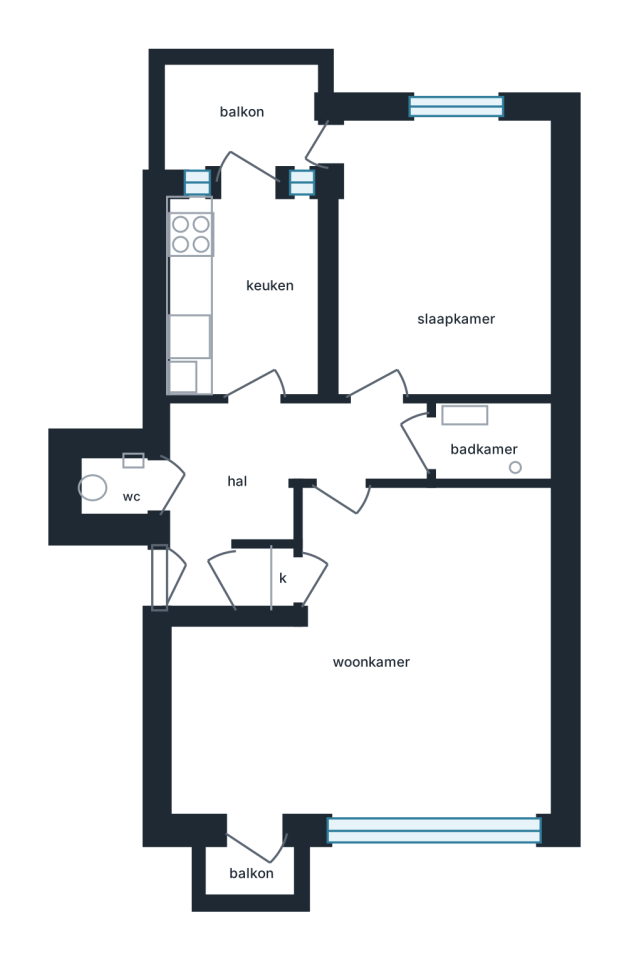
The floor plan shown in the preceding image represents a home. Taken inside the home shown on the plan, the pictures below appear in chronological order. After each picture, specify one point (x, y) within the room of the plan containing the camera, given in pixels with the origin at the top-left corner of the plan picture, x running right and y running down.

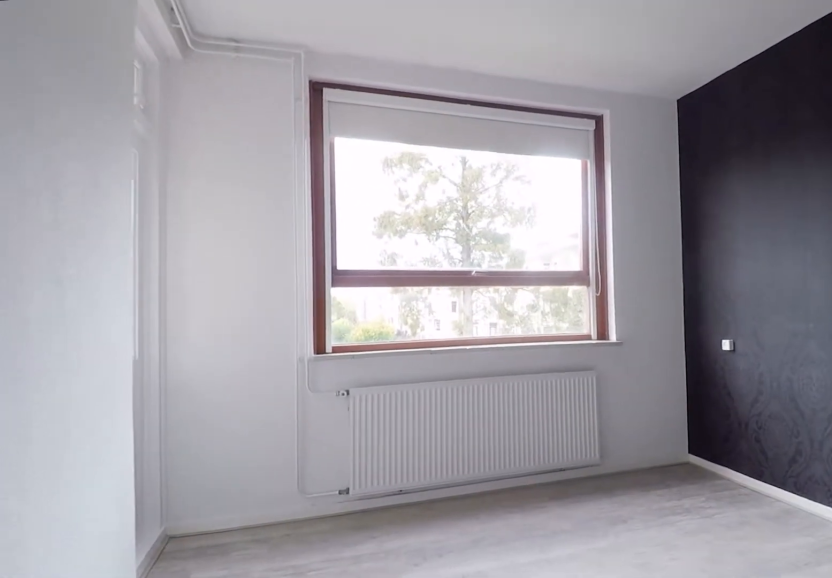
(432, 247)
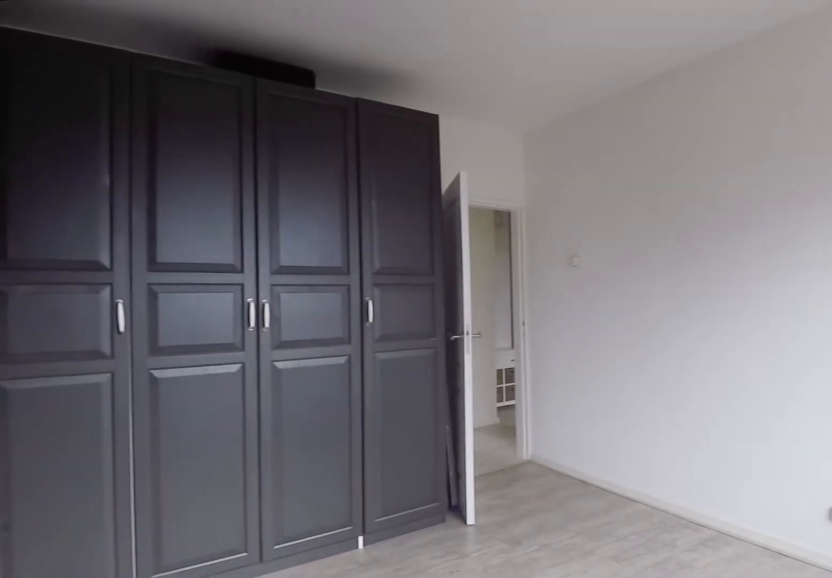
(432, 247)
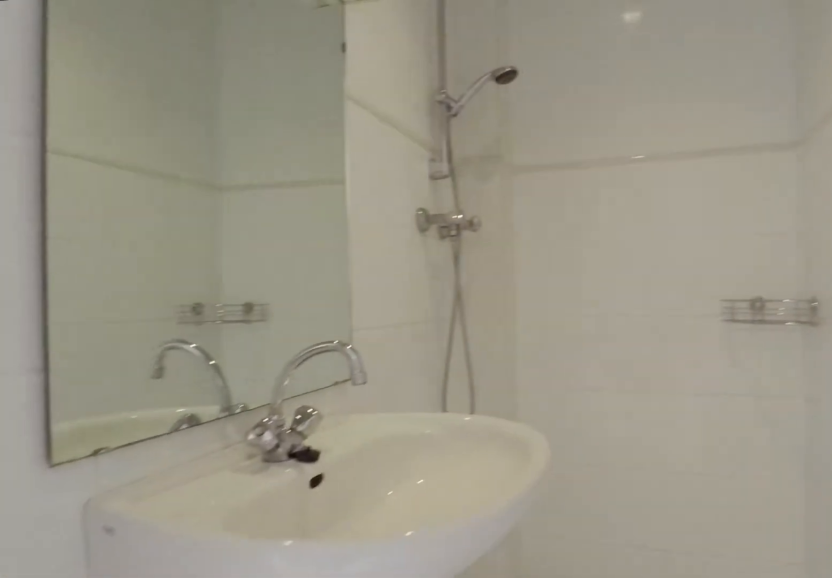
(496, 442)
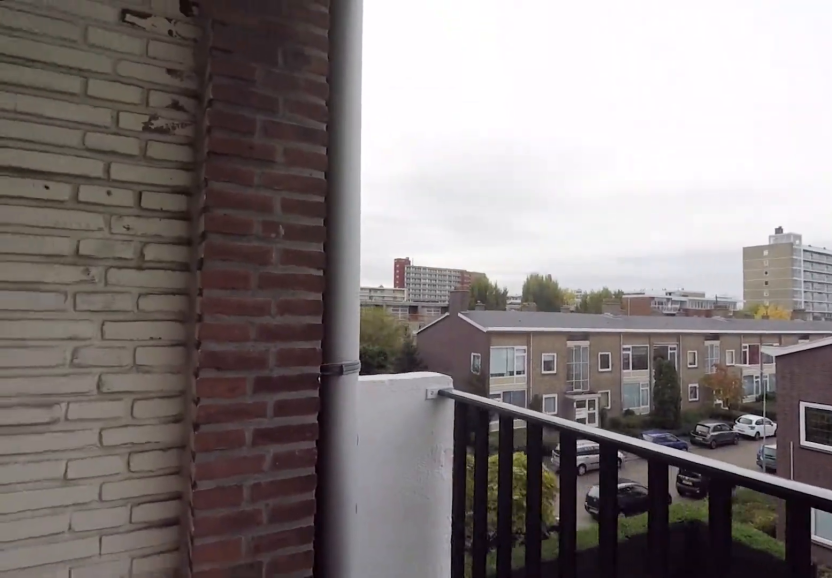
(244, 120)
